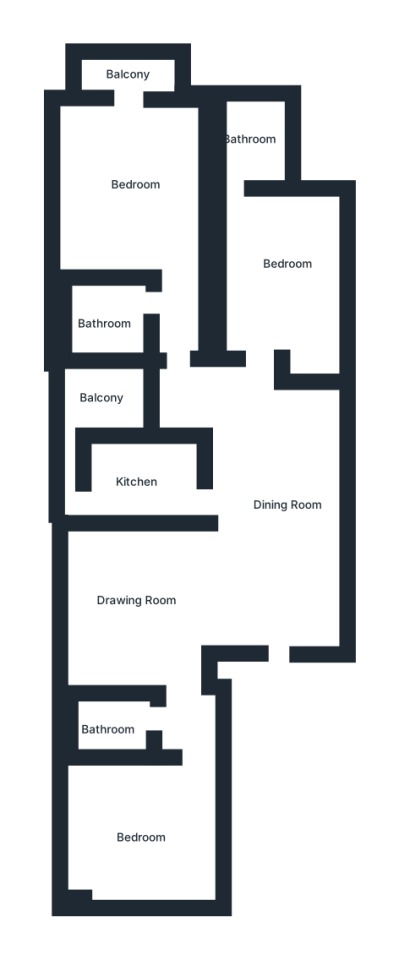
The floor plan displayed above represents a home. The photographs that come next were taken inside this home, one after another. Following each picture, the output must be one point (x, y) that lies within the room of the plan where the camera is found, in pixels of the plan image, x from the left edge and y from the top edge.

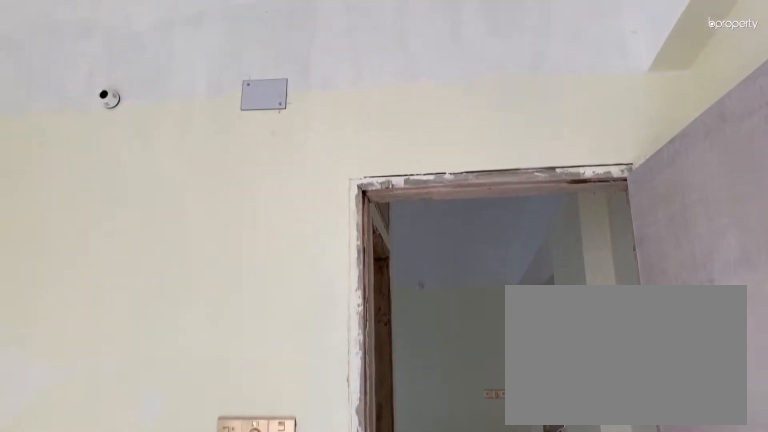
(140, 834)
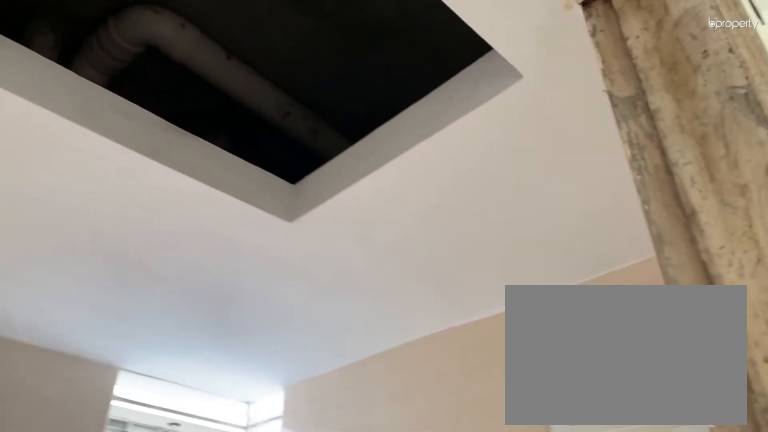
(251, 145)
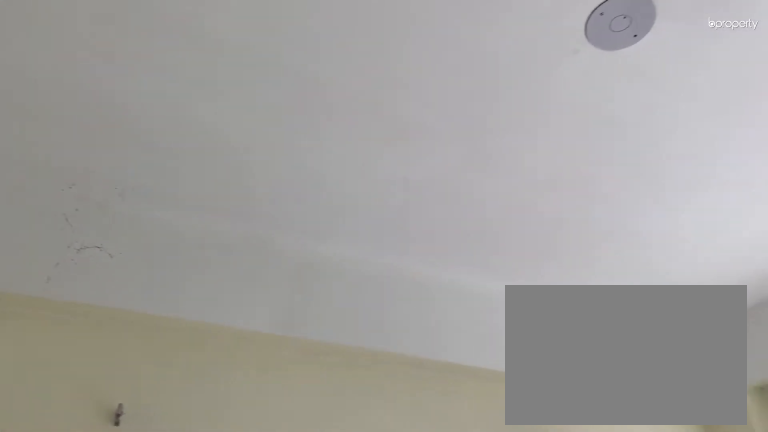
(125, 173)
